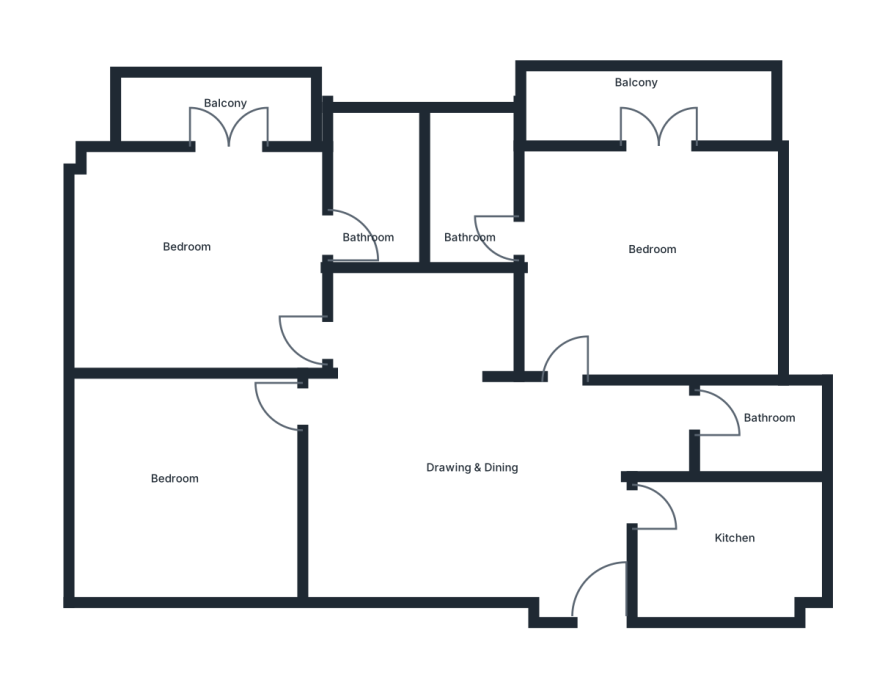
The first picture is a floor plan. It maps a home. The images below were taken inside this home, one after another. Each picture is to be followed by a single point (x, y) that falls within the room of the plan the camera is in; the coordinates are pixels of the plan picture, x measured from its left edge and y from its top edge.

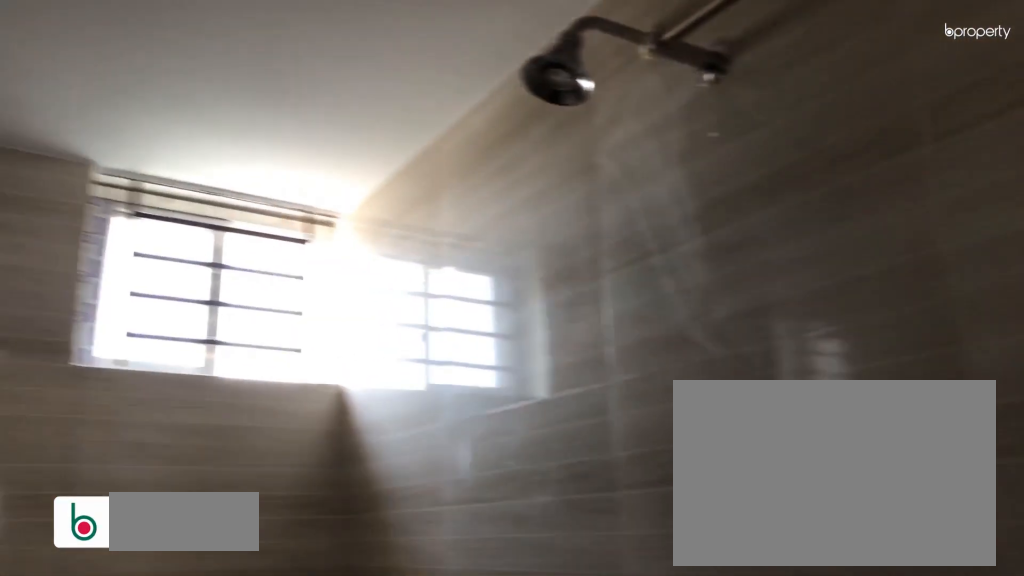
(758, 418)
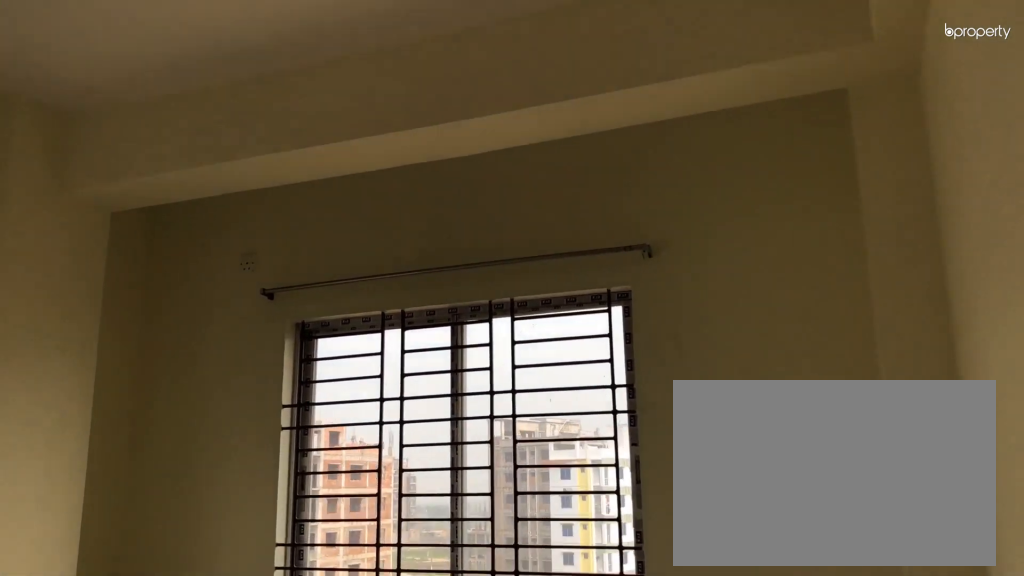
(657, 236)
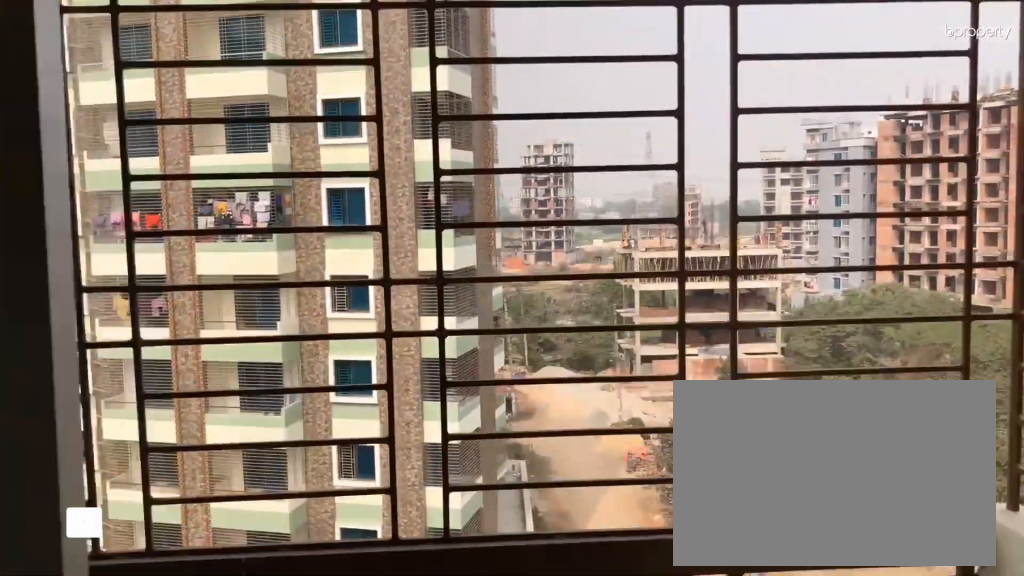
(654, 91)
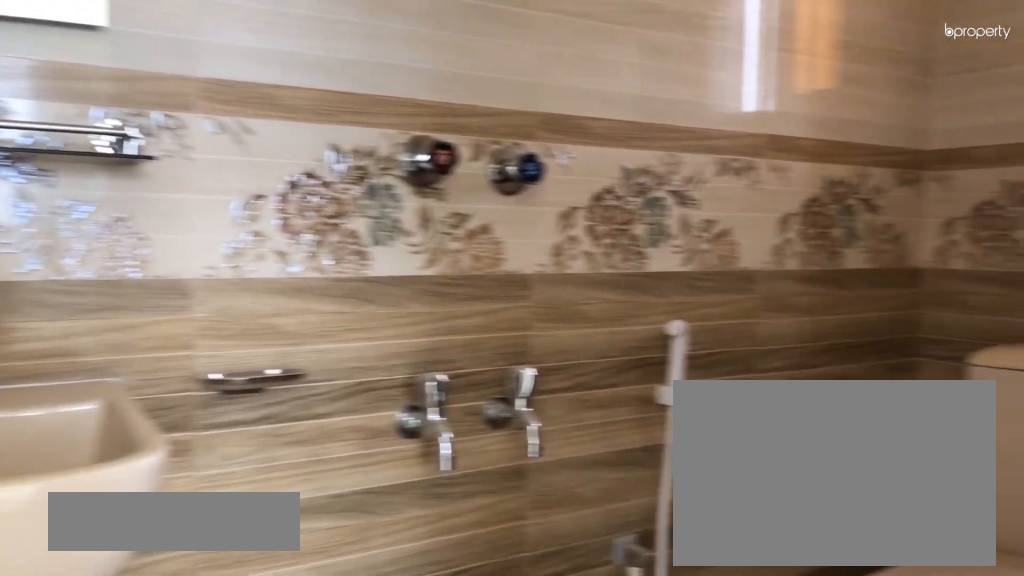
(469, 180)
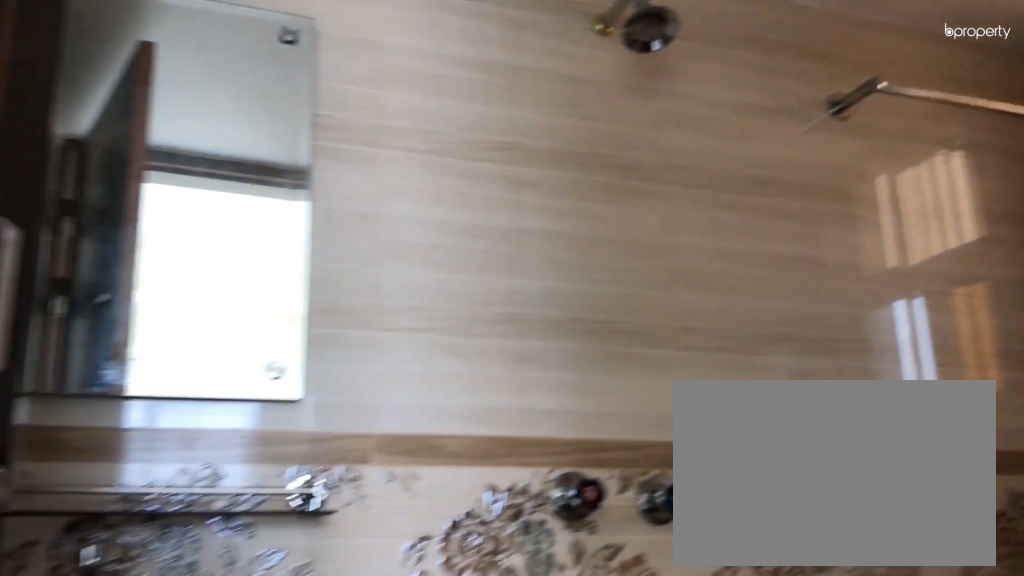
(469, 180)
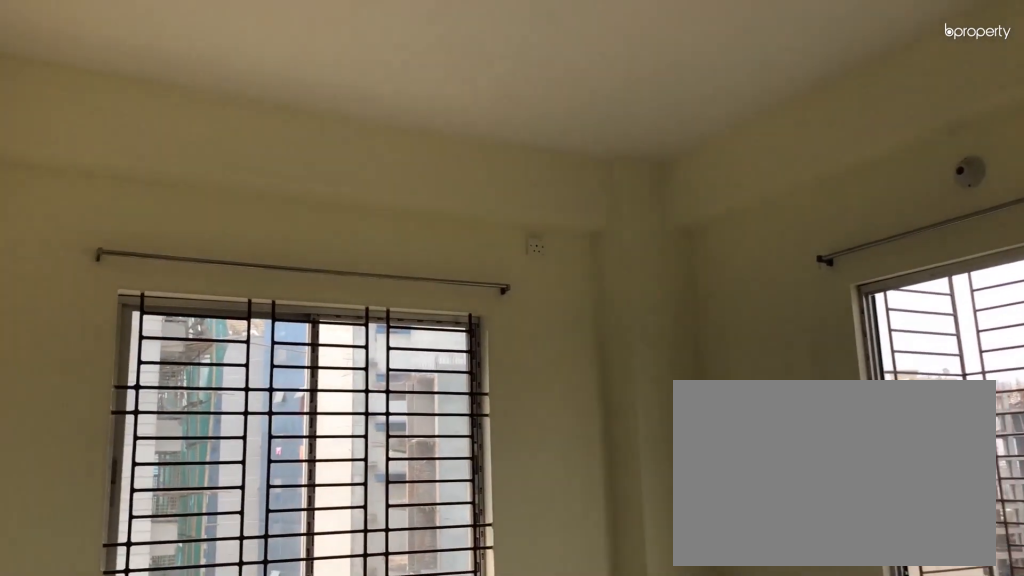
(228, 241)
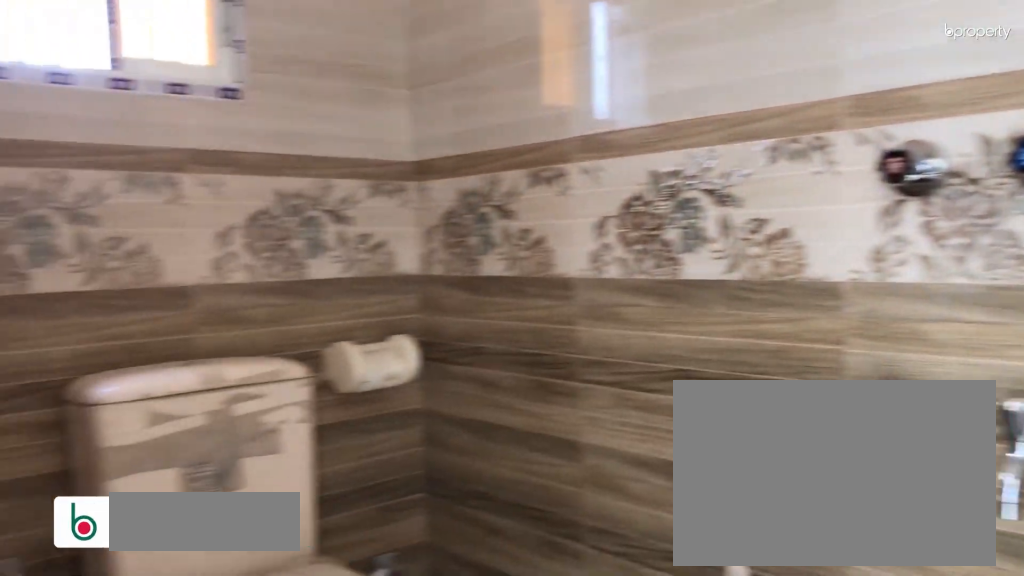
(382, 211)
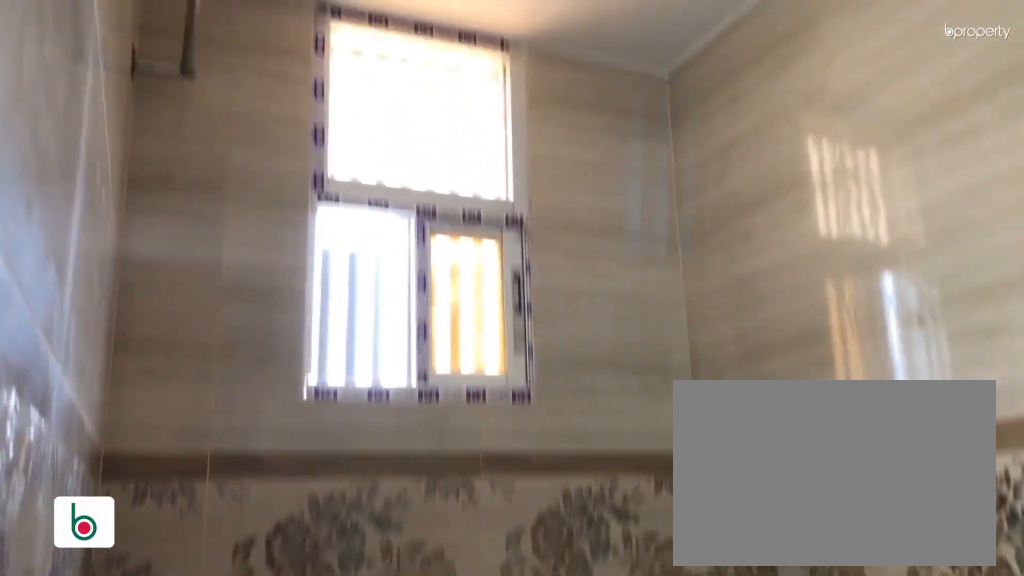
(382, 211)
